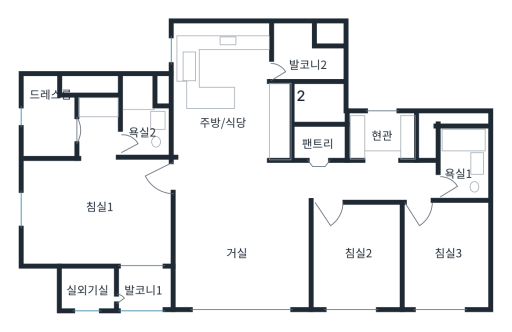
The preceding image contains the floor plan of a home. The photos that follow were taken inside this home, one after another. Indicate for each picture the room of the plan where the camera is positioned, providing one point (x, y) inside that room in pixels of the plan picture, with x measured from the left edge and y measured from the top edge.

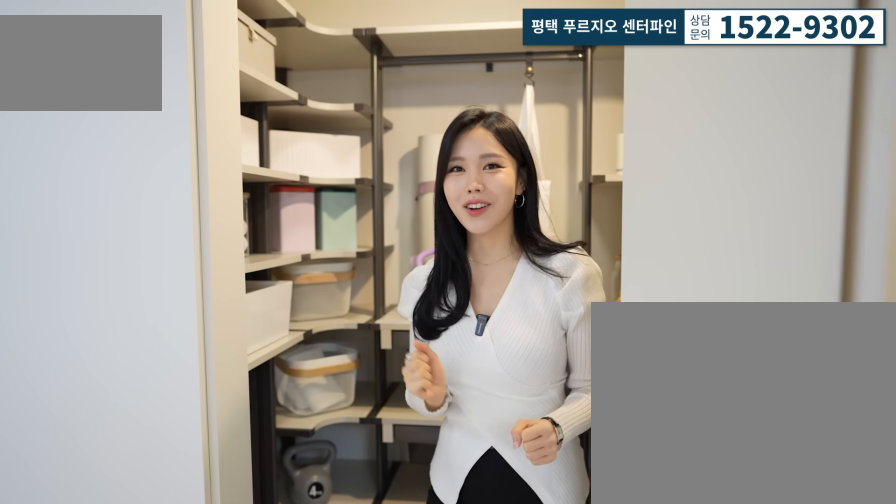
(320, 161)
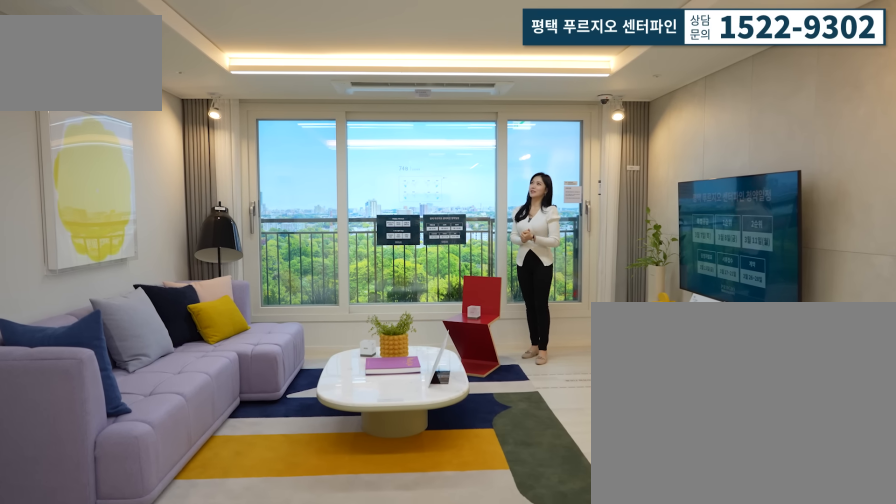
(239, 245)
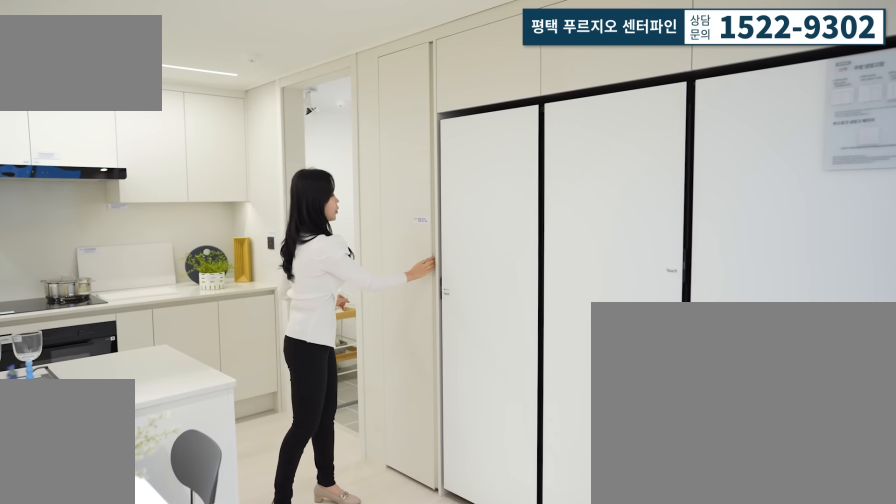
(233, 100)
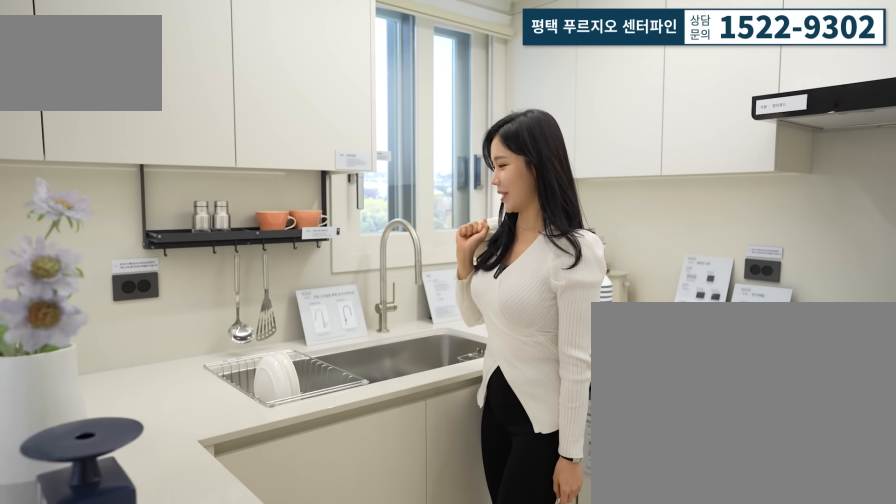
(233, 100)
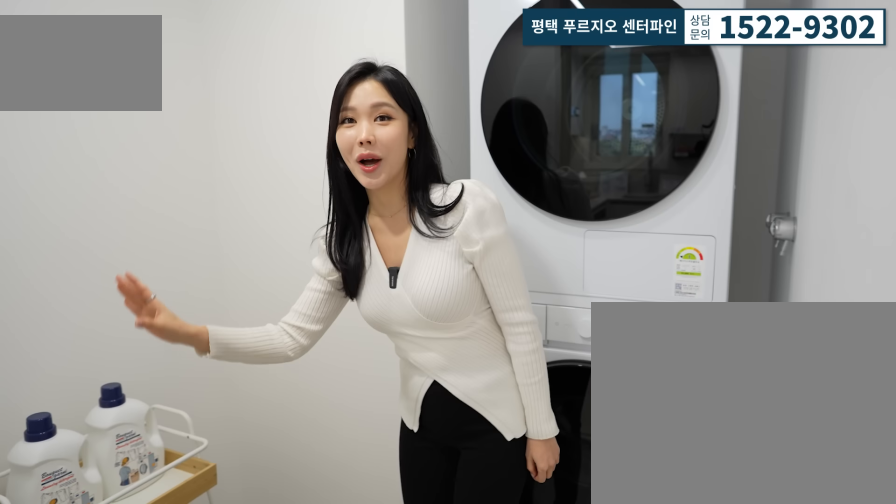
(309, 59)
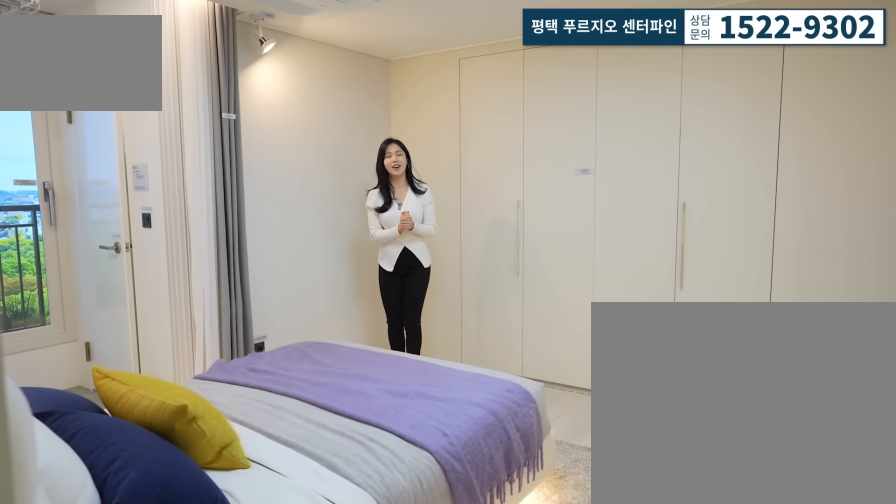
(96, 205)
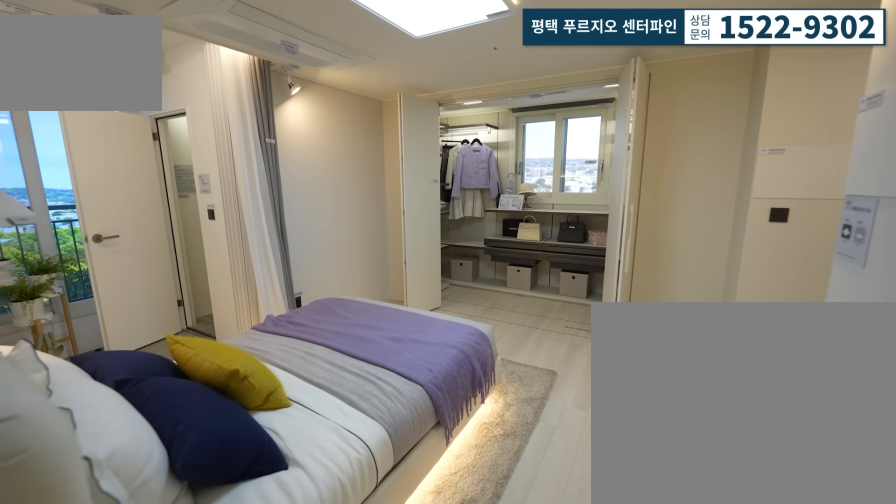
(96, 205)
